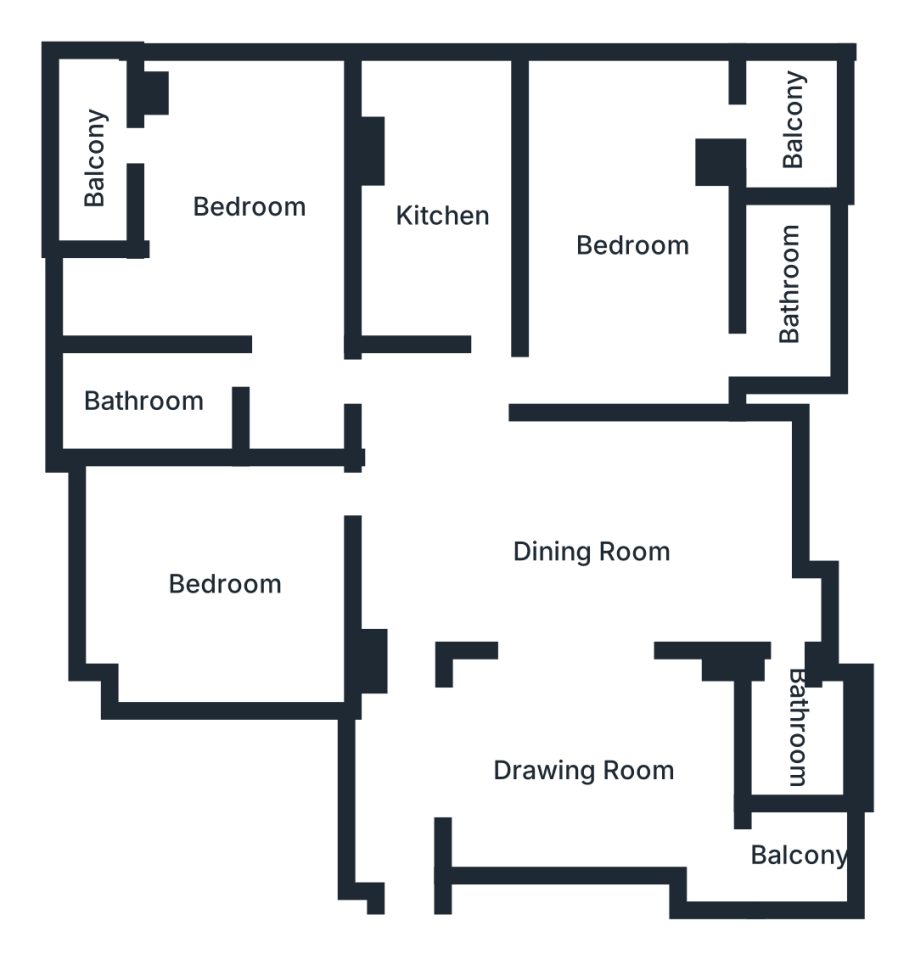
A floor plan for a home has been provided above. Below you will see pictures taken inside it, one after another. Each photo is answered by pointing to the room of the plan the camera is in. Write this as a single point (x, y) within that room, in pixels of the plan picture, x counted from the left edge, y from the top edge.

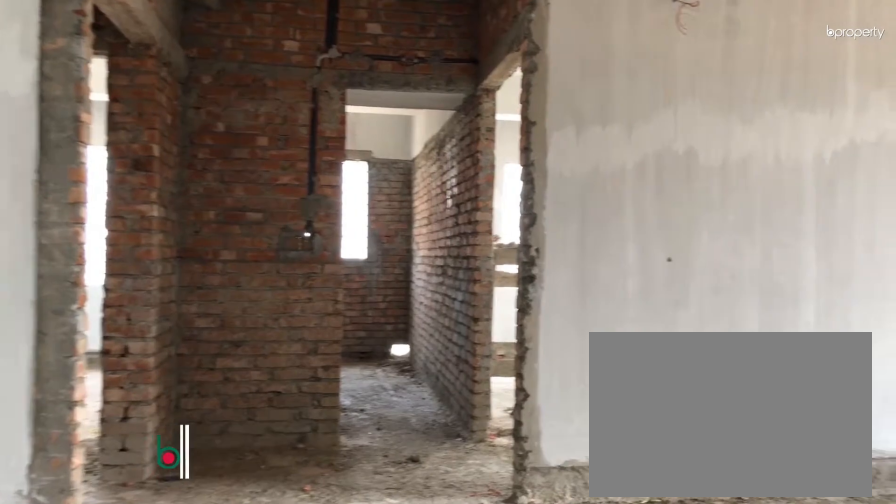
(603, 546)
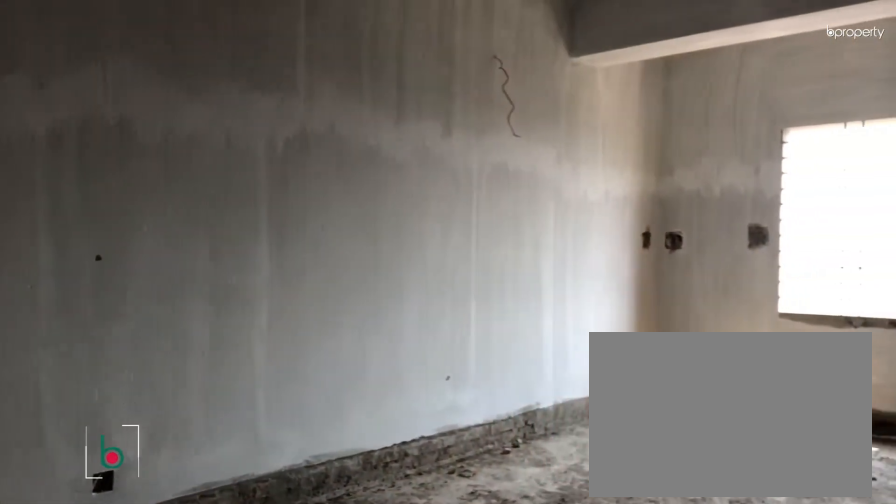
(603, 546)
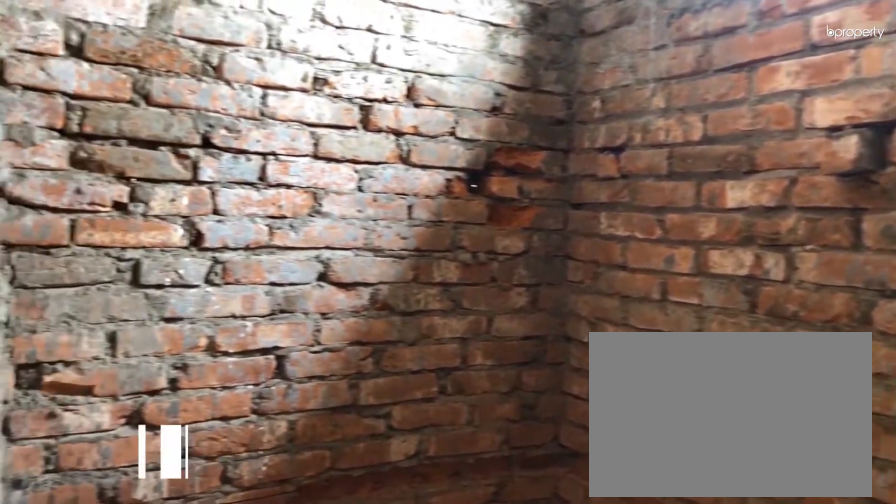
(798, 737)
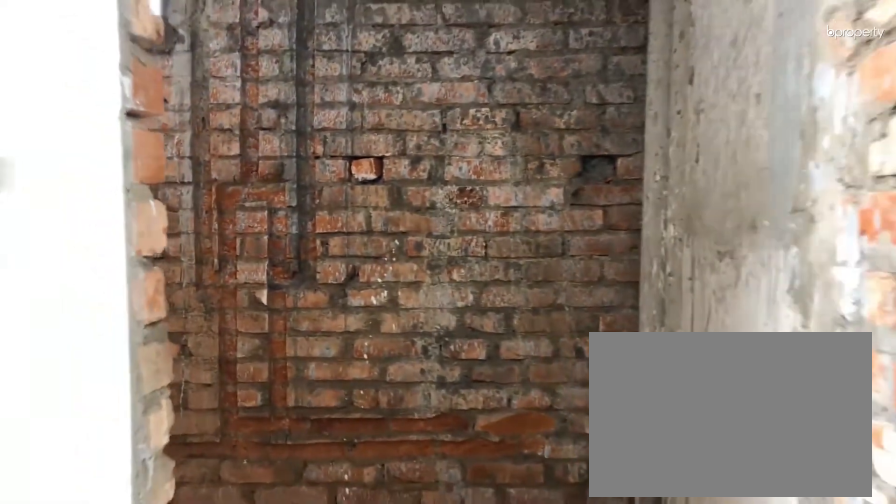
(798, 737)
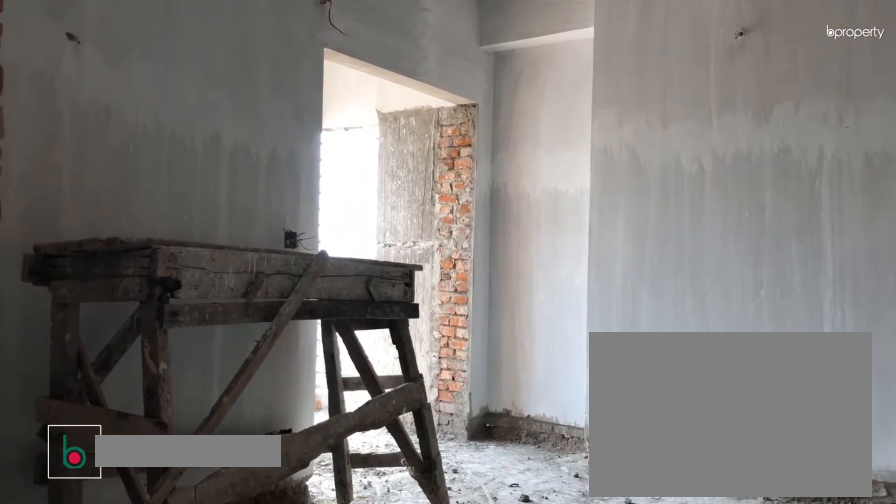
(583, 774)
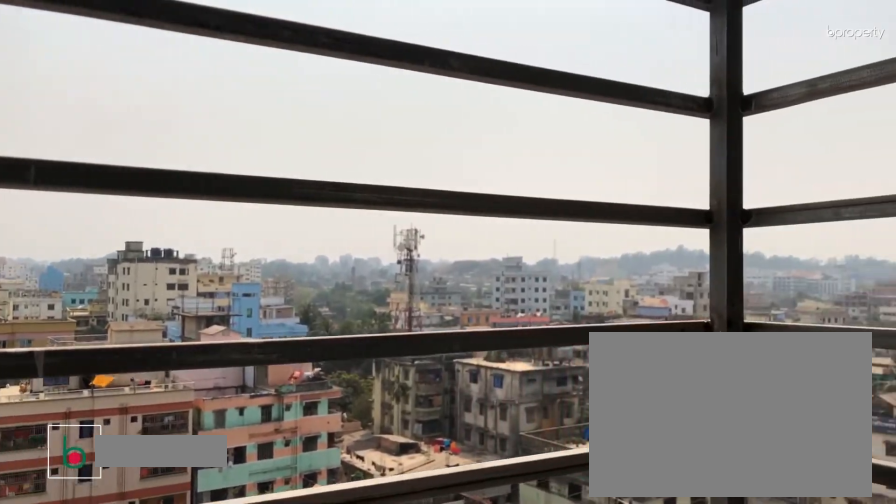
(801, 859)
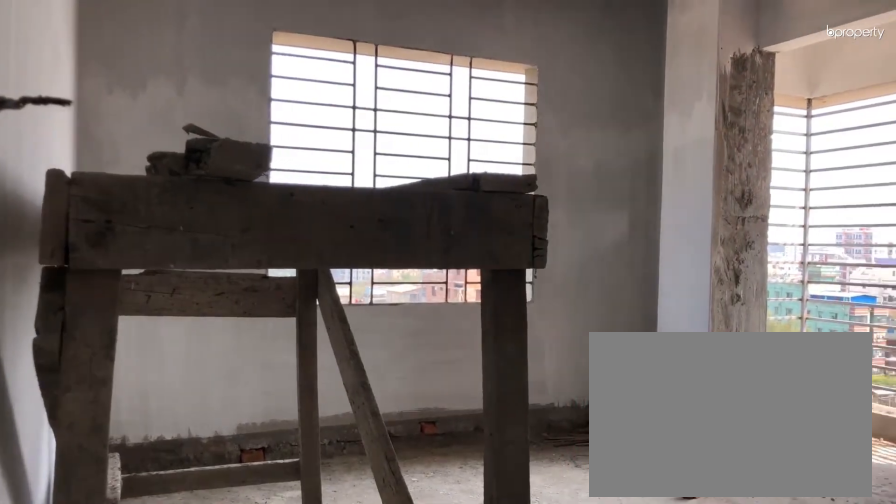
(649, 238)
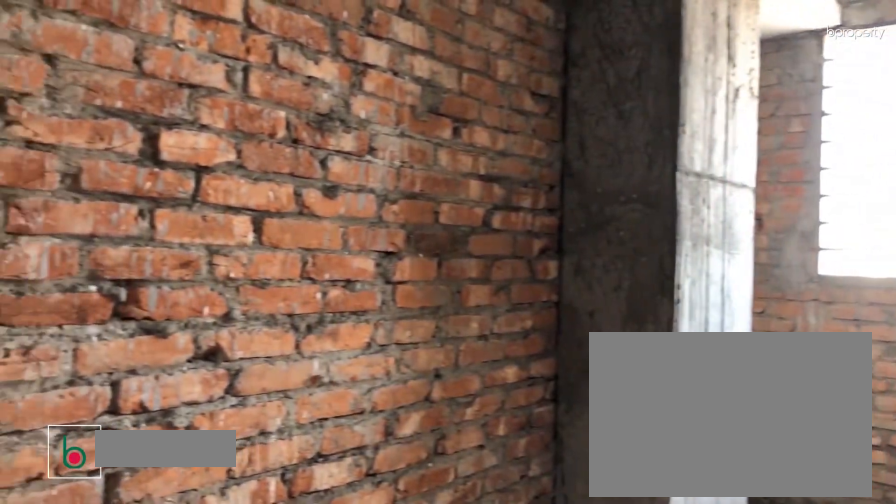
(450, 206)
